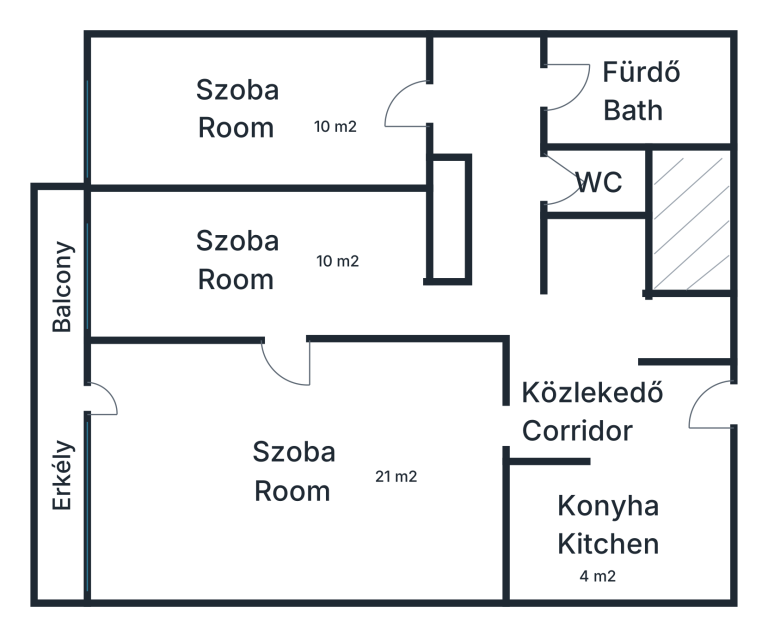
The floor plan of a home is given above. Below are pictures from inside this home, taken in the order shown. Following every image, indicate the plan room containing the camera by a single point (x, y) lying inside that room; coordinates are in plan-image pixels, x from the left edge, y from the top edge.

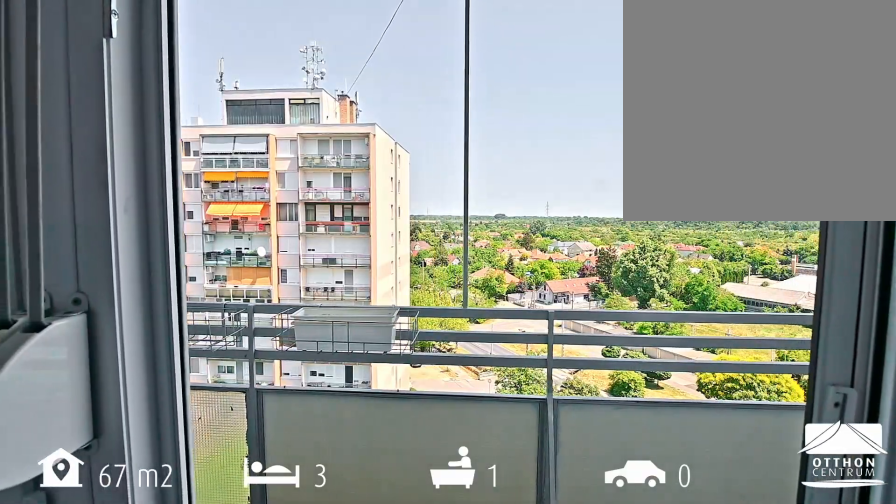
(60, 389)
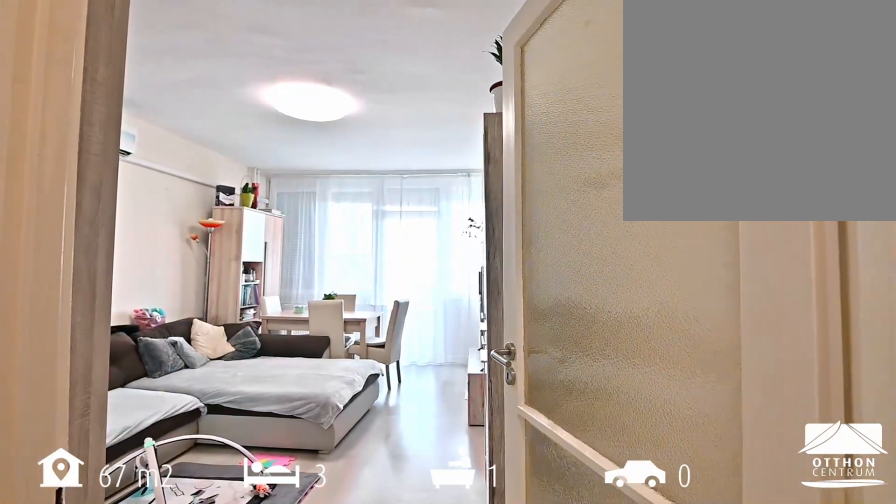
(529, 424)
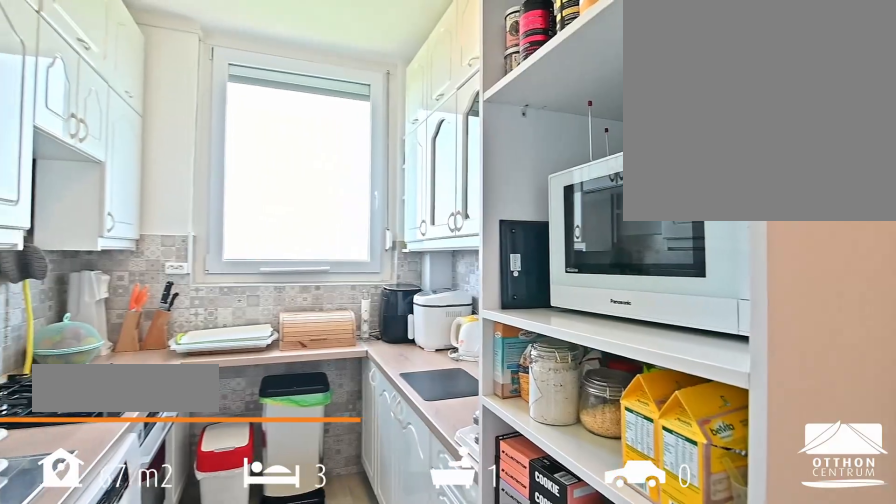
(610, 523)
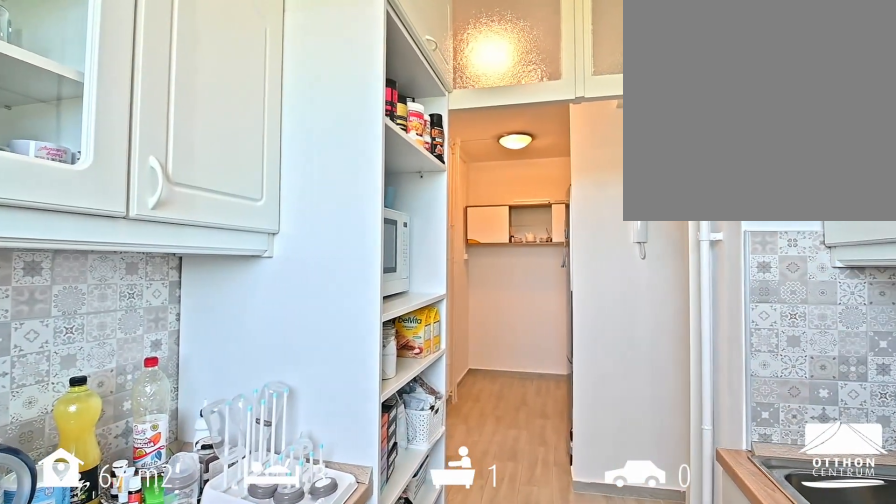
(610, 523)
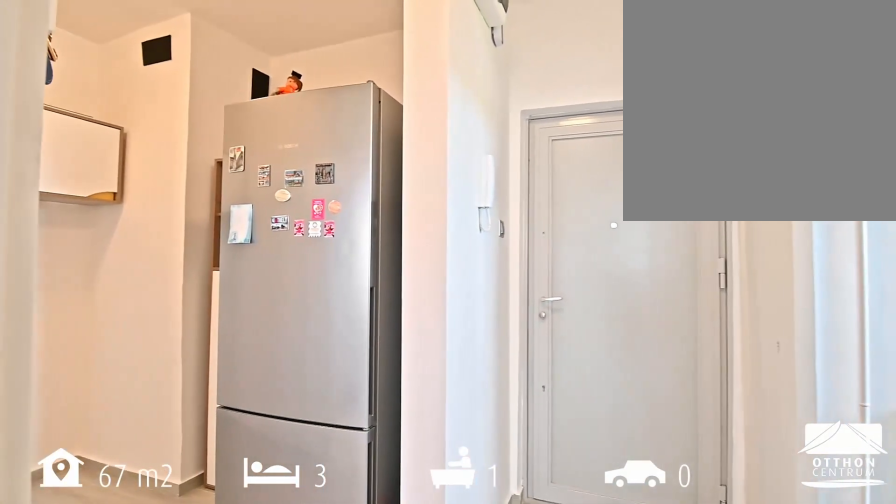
(692, 329)
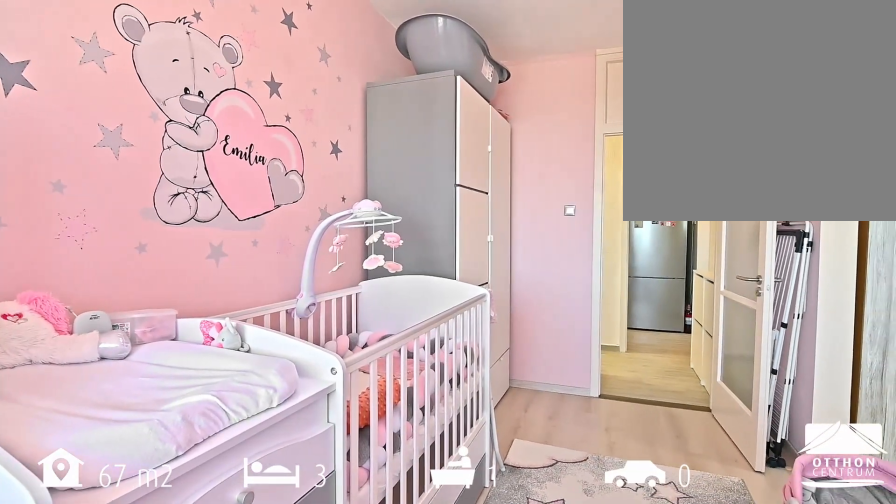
(264, 265)
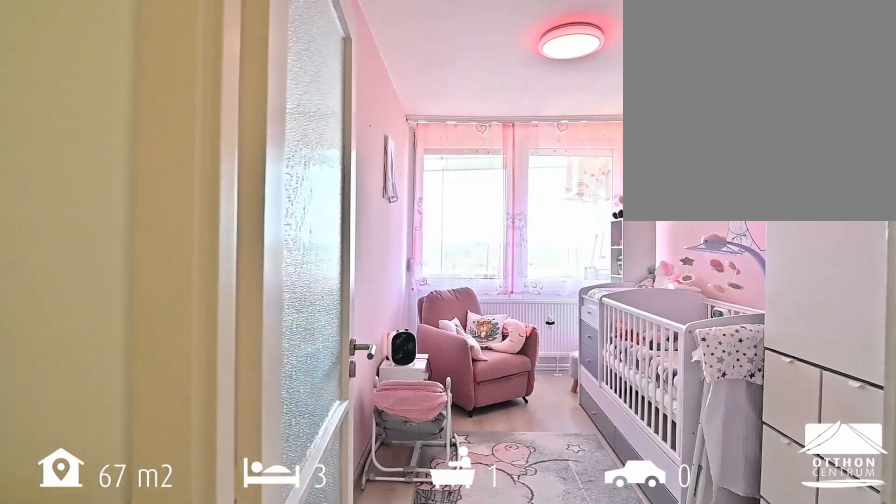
(264, 265)
